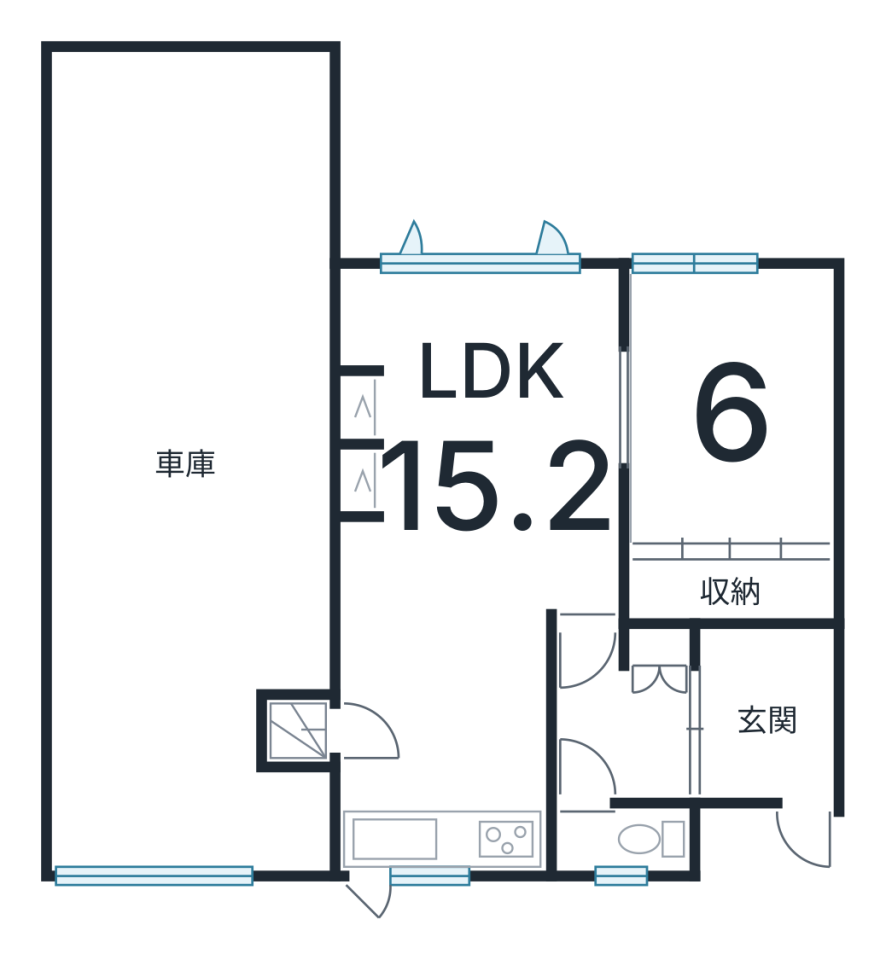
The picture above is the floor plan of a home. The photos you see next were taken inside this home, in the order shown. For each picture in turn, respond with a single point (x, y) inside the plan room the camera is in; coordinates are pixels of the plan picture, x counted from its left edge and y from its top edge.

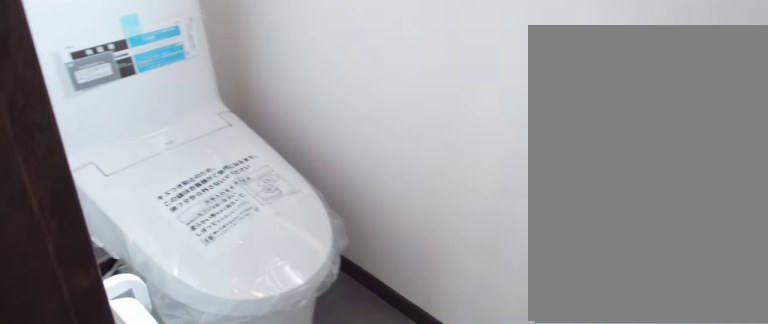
(615, 853)
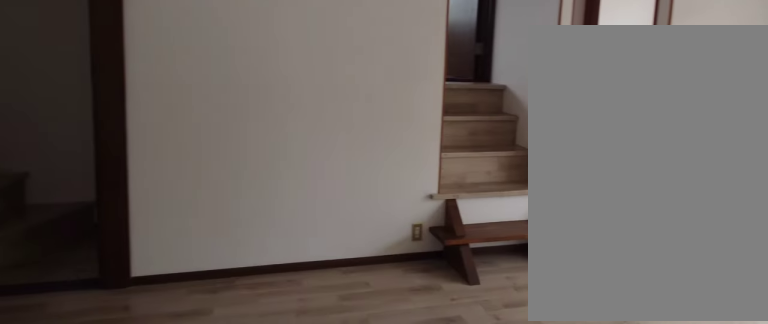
(465, 536)
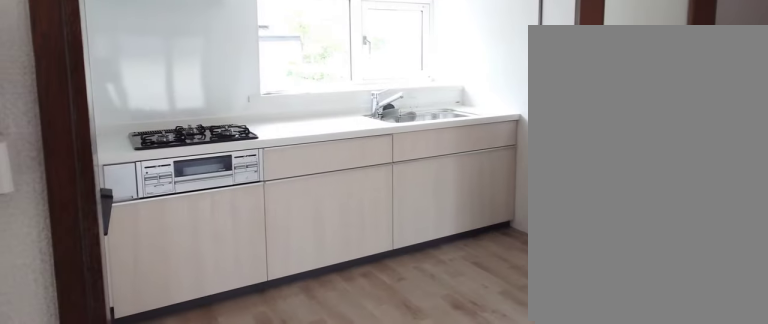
(465, 536)
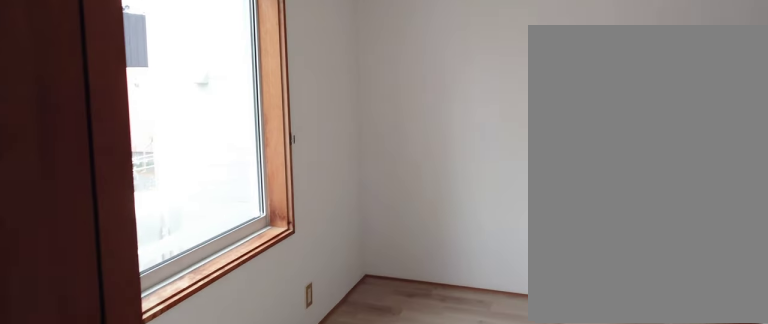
(721, 425)
